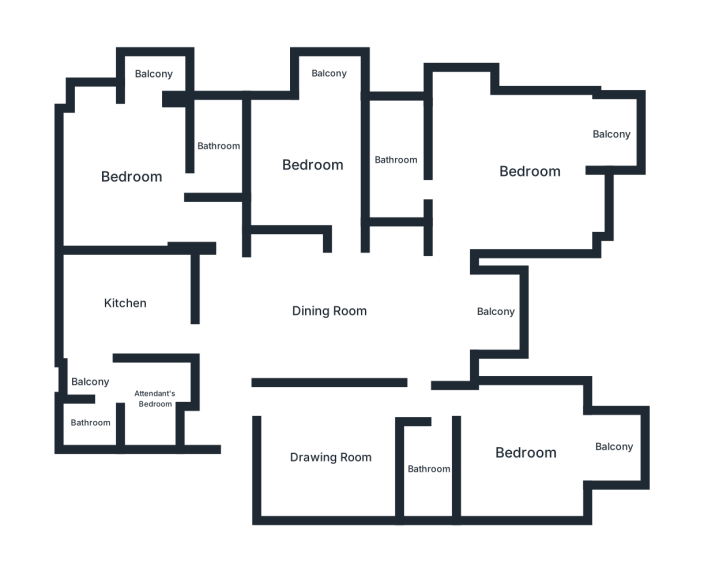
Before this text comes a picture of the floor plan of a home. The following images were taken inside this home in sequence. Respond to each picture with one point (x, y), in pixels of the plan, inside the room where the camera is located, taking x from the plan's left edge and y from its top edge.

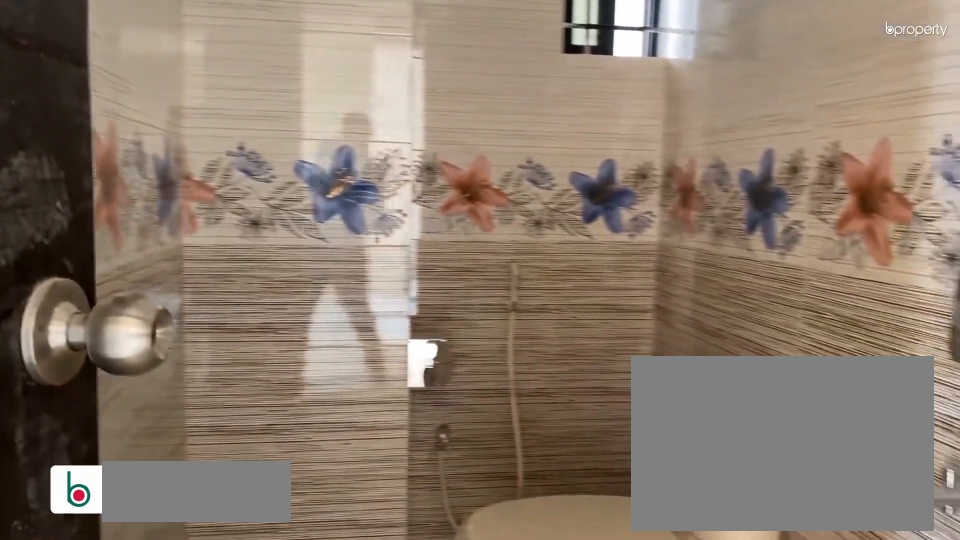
(428, 468)
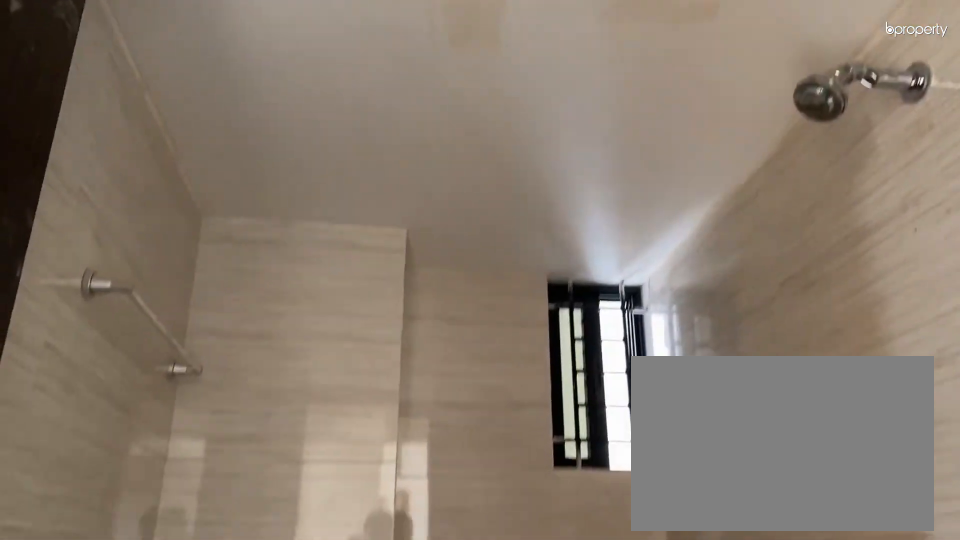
(428, 468)
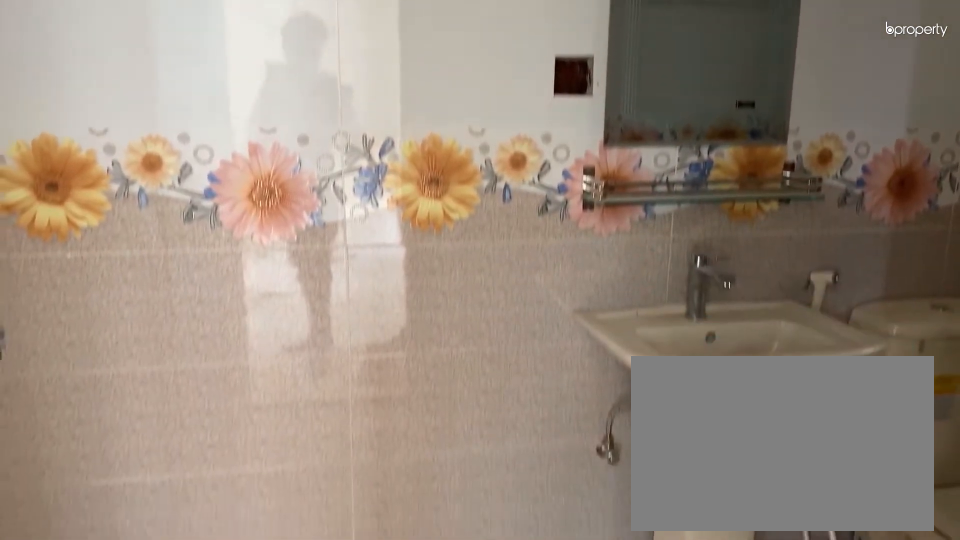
(397, 159)
